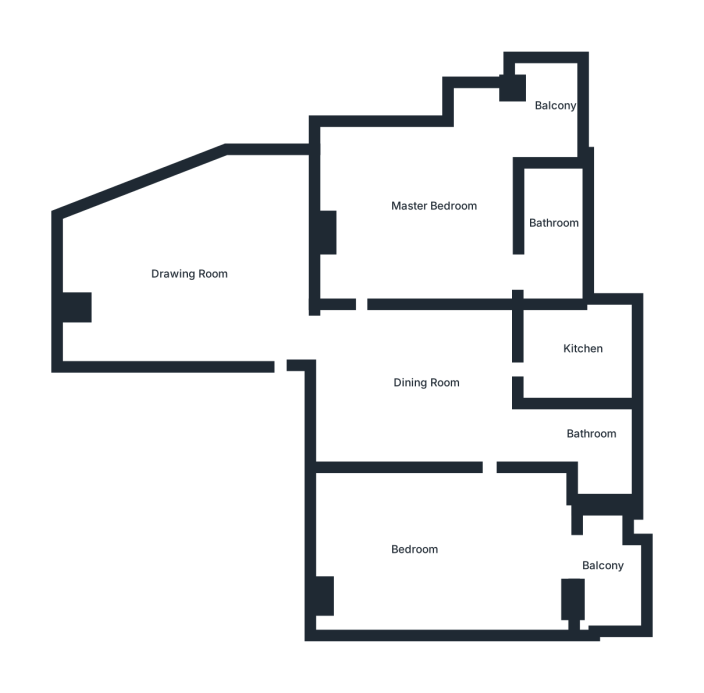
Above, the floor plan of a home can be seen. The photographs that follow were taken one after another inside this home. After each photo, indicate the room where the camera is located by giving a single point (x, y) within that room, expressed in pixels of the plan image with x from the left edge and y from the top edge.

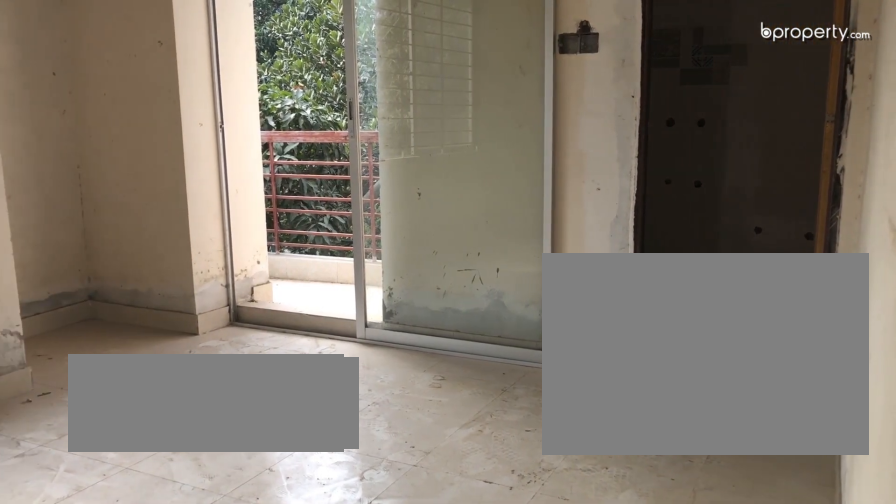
(435, 232)
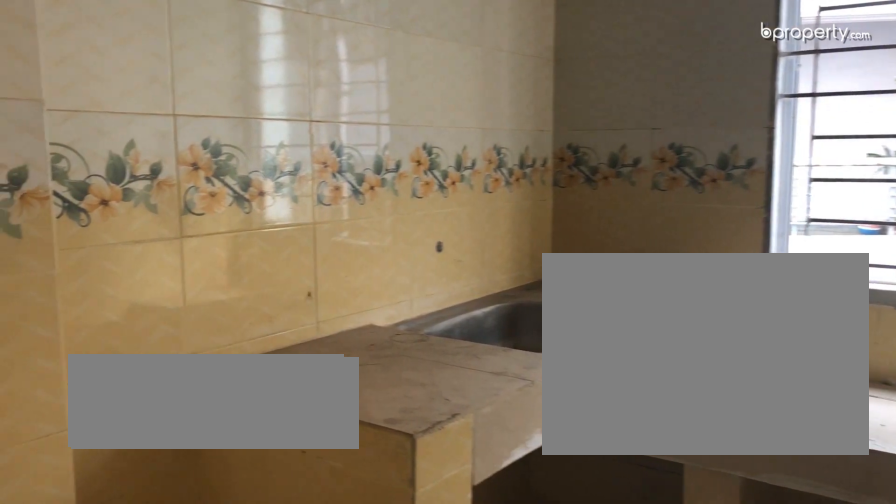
(575, 355)
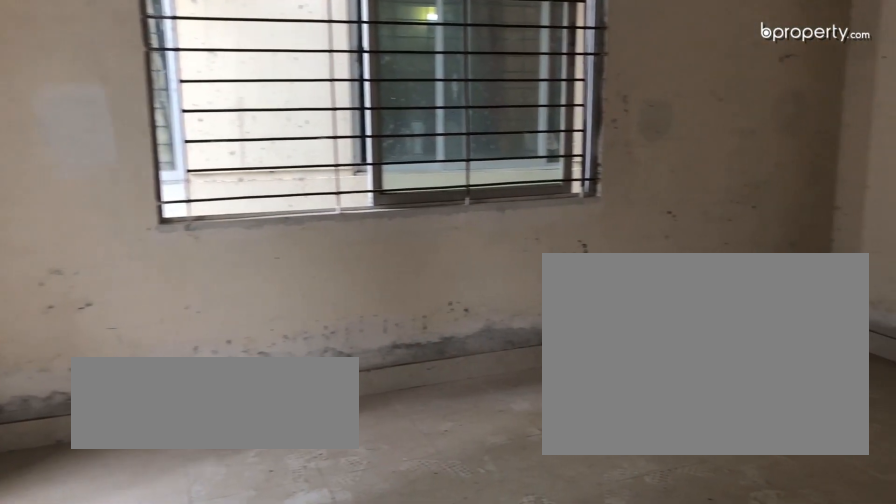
(464, 540)
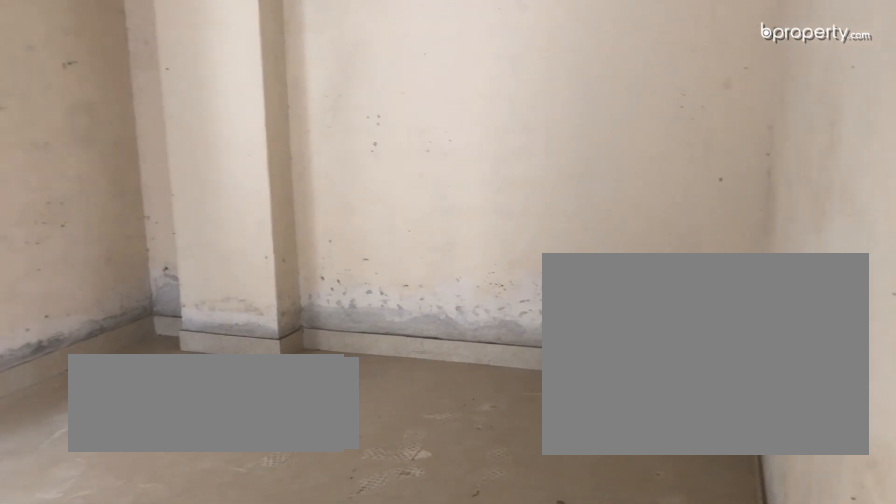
(464, 540)
